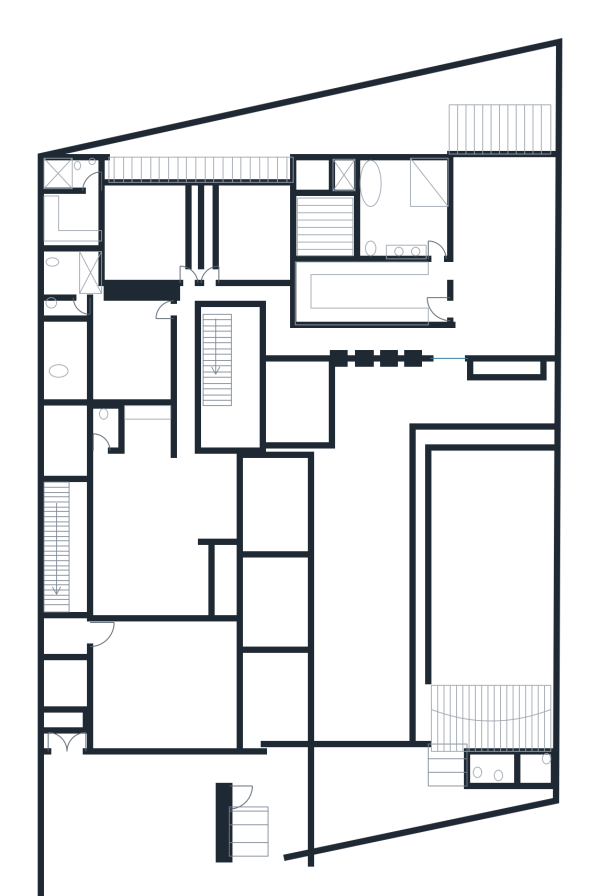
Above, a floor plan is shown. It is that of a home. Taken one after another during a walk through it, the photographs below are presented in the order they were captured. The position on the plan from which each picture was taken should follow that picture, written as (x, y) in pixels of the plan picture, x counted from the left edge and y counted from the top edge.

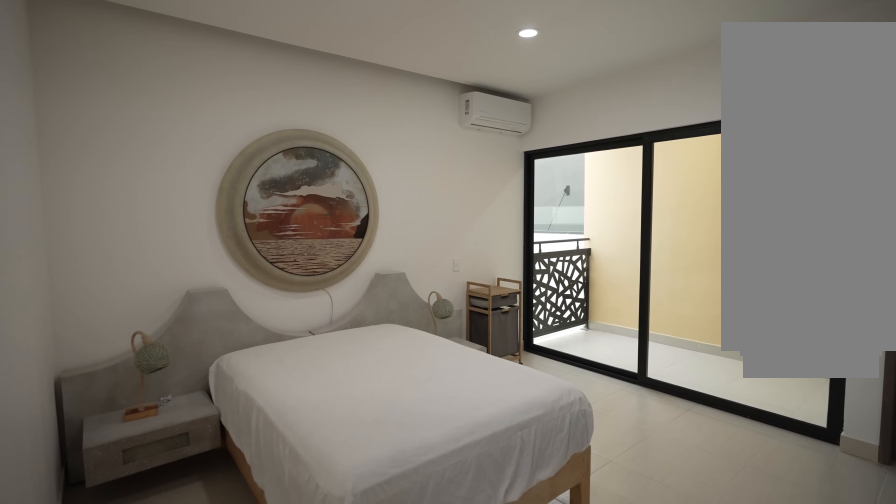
(165, 313)
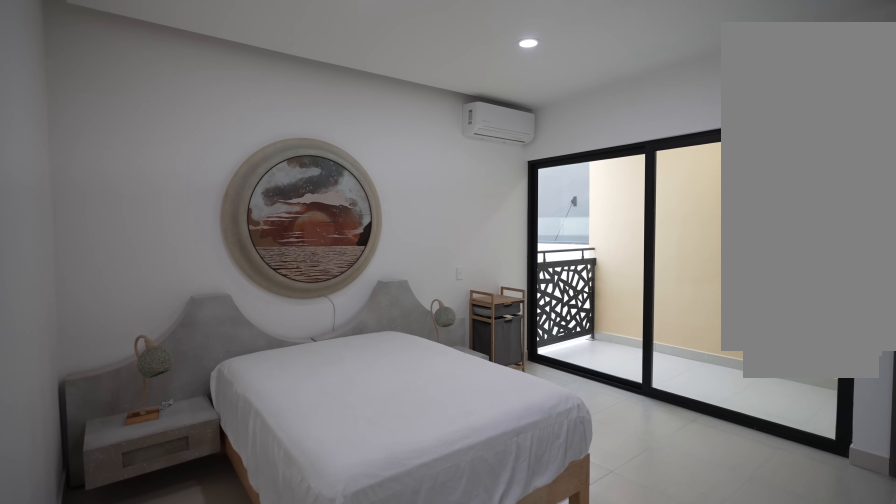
(163, 312)
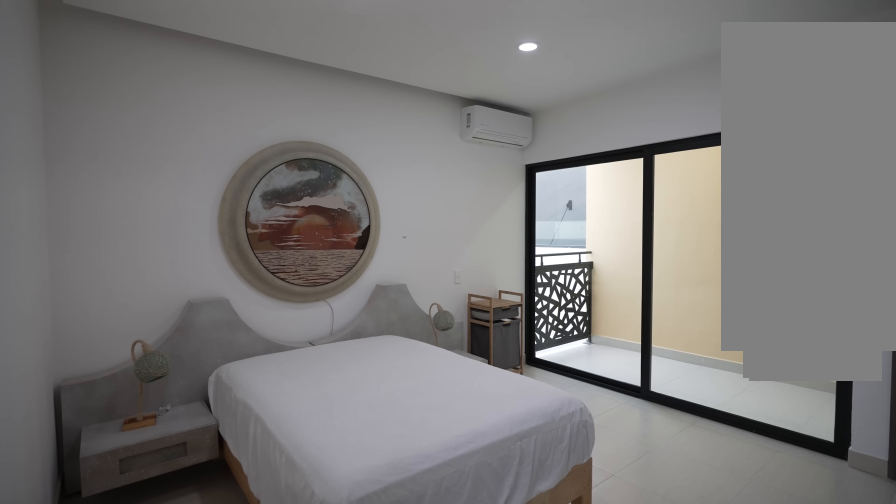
(164, 313)
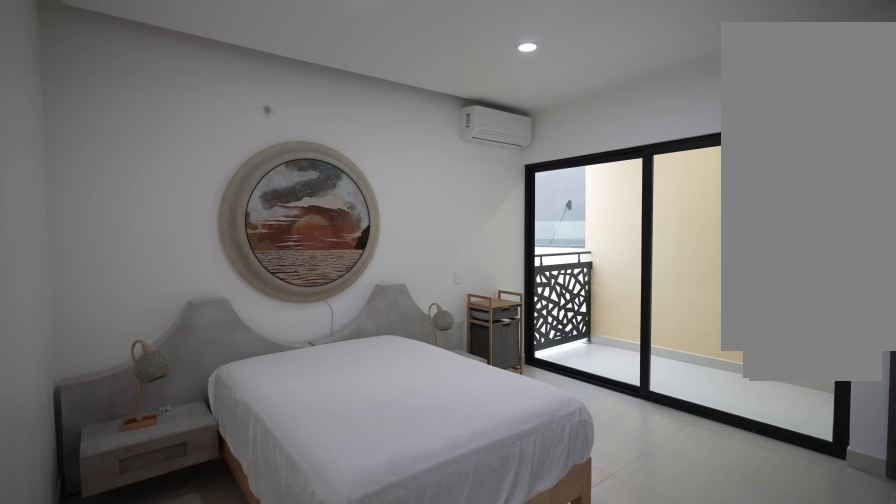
(164, 313)
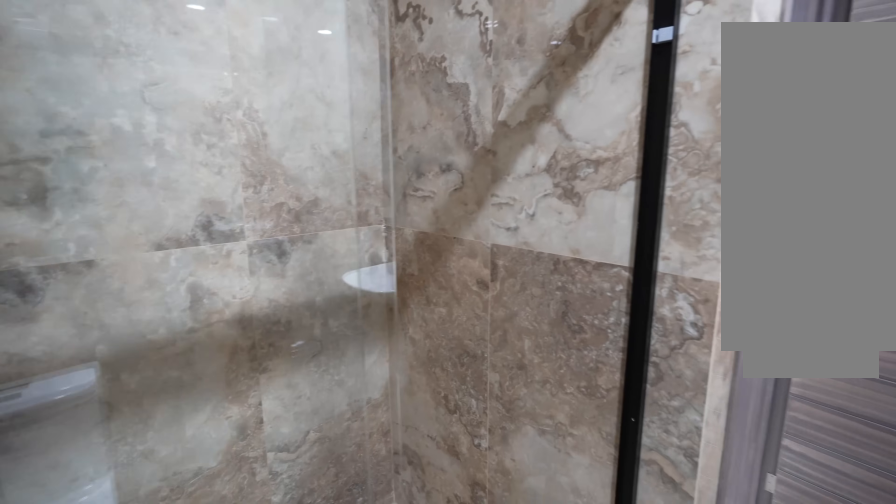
(84, 312)
